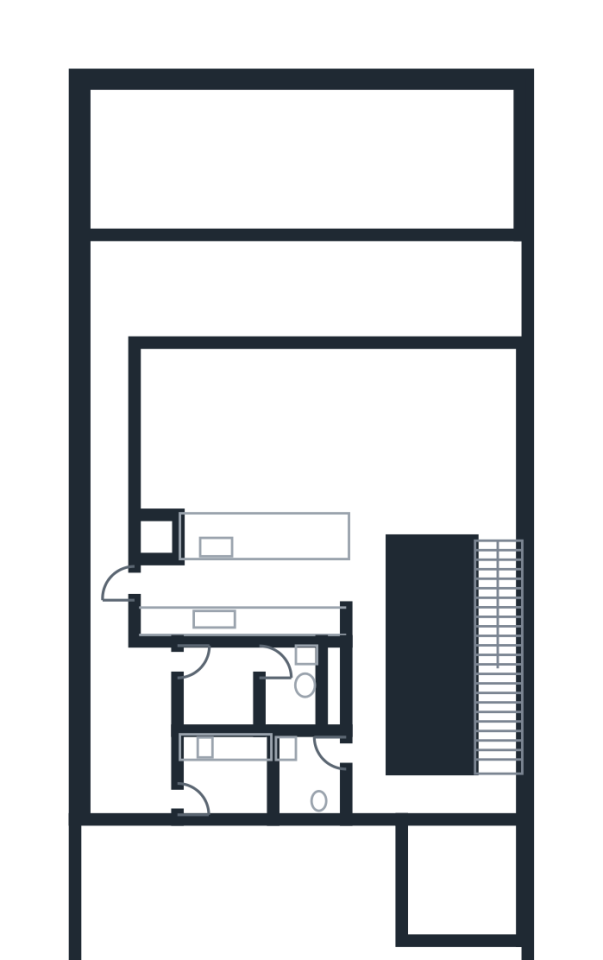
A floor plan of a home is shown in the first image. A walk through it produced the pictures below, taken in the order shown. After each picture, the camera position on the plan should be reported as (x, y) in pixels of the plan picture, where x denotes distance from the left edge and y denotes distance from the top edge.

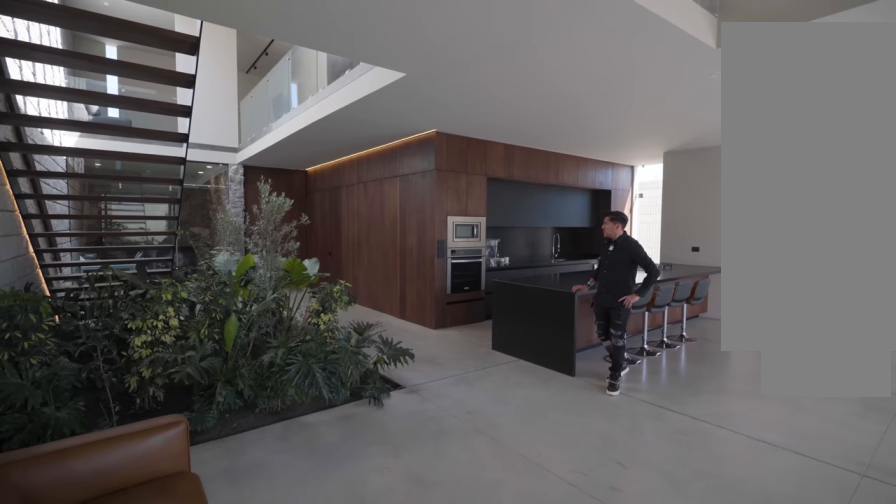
(393, 384)
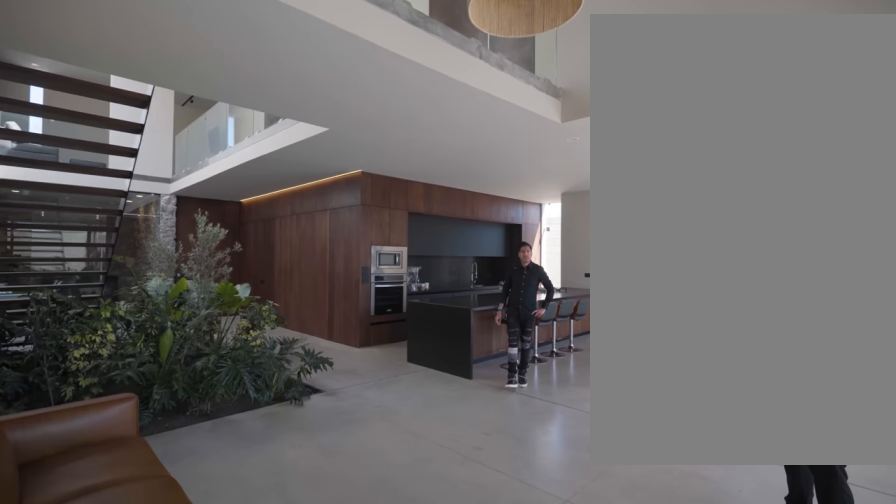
(472, 406)
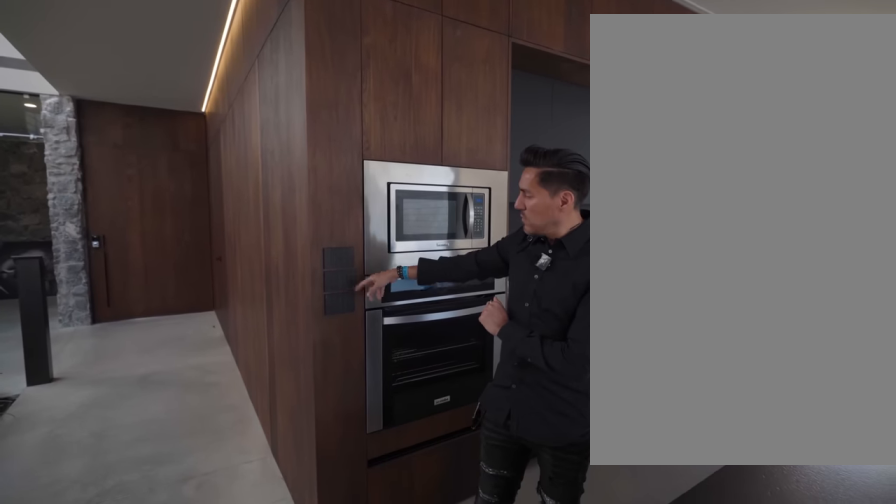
(372, 573)
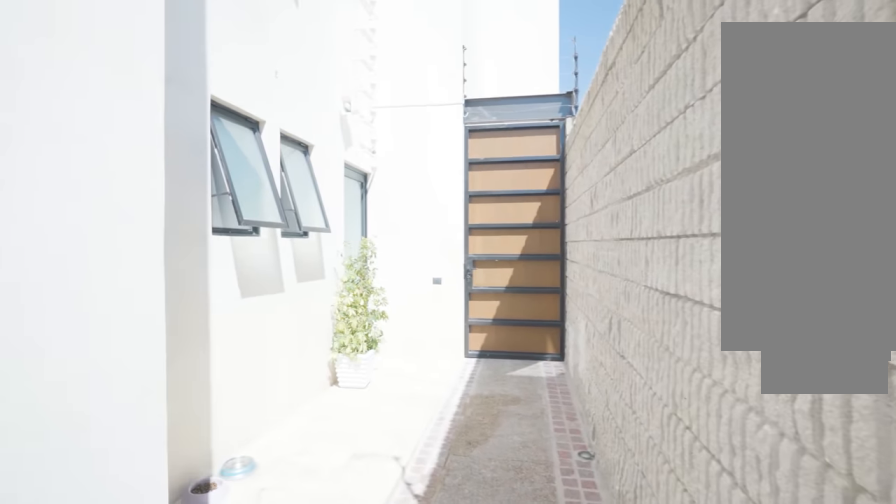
(110, 579)
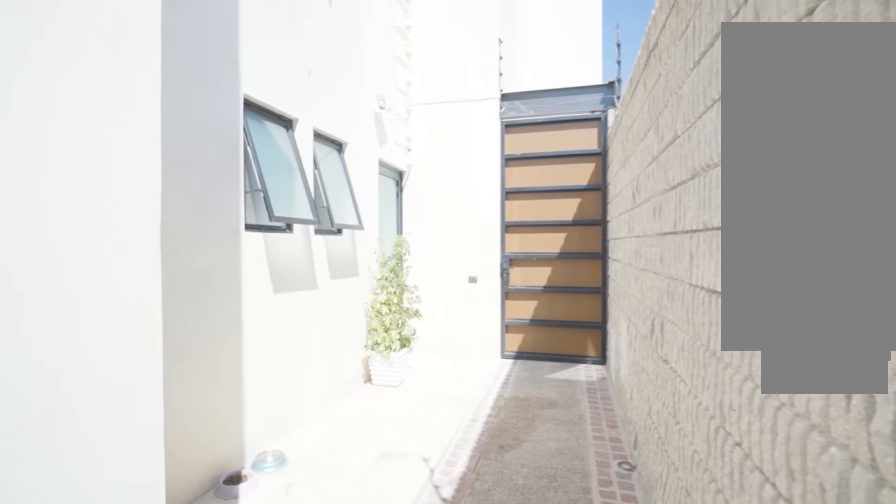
(110, 579)
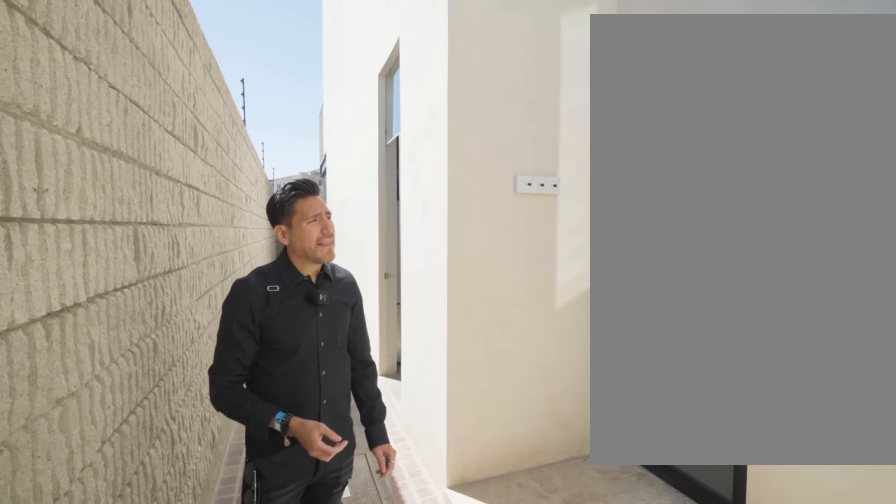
(110, 745)
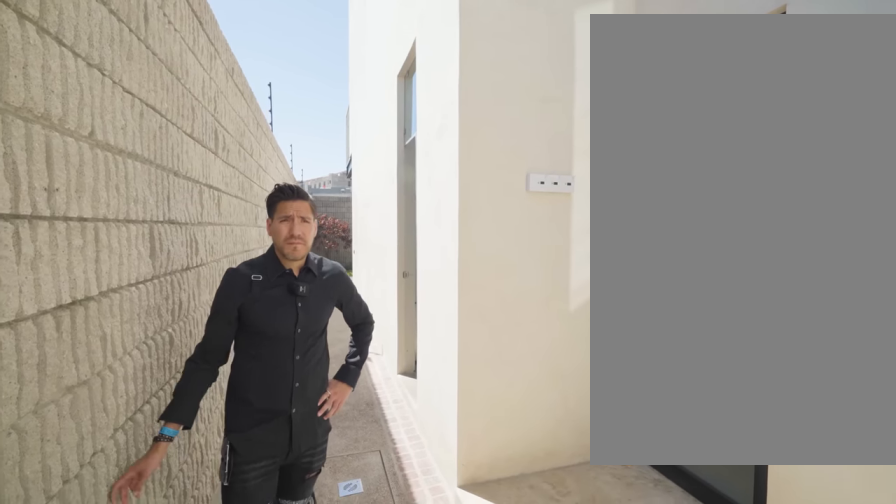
(105, 730)
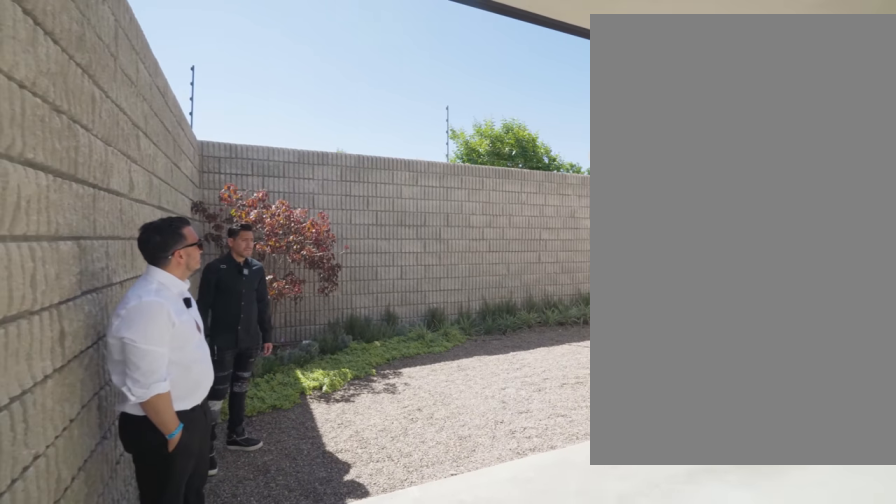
(107, 339)
